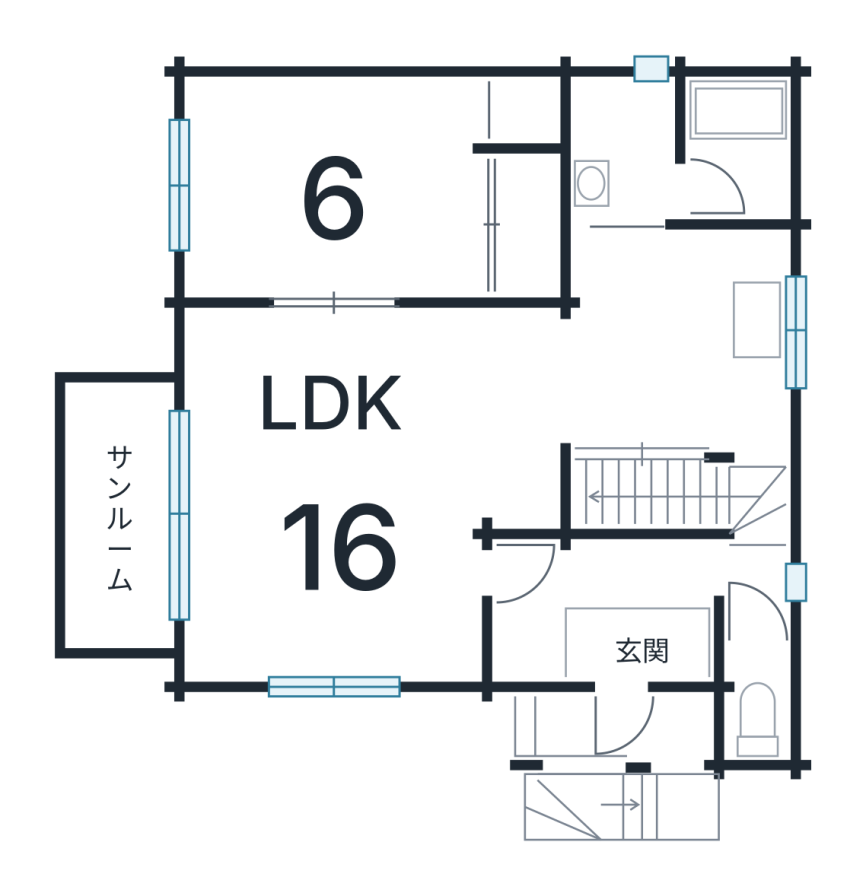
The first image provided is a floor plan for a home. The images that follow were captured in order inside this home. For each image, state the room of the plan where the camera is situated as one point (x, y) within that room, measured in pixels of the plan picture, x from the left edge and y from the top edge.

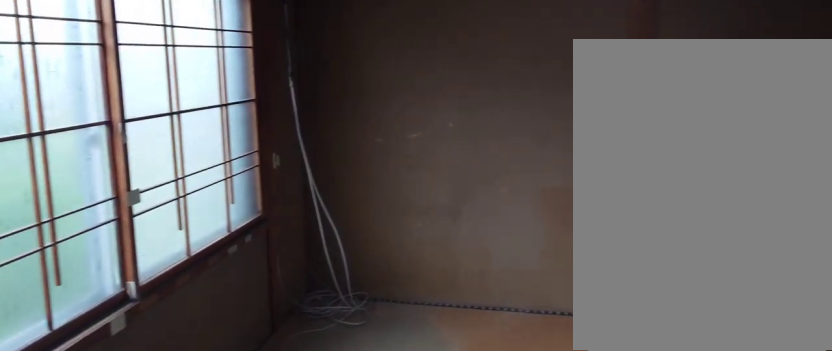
(337, 187)
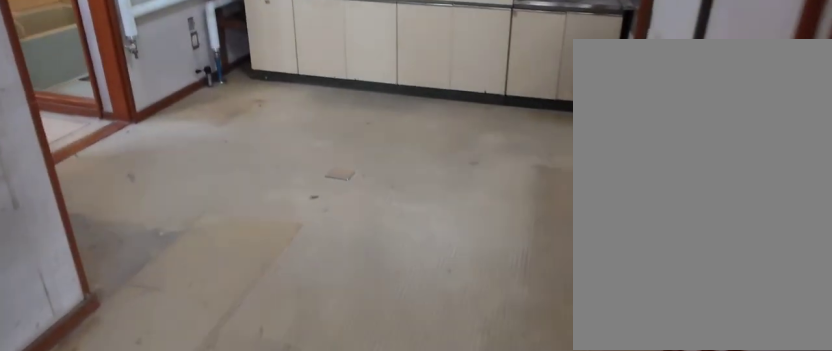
(653, 335)
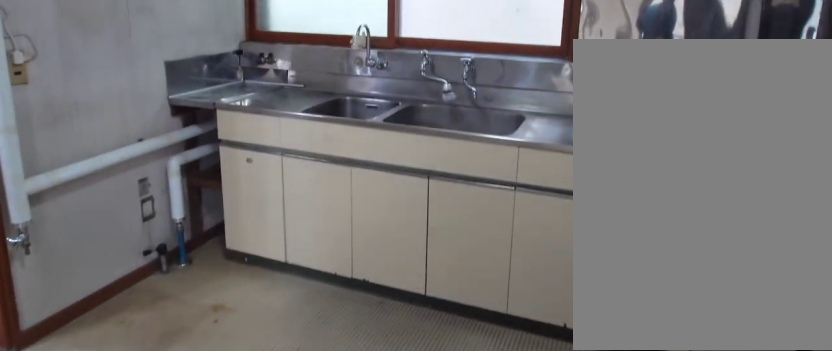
(653, 335)
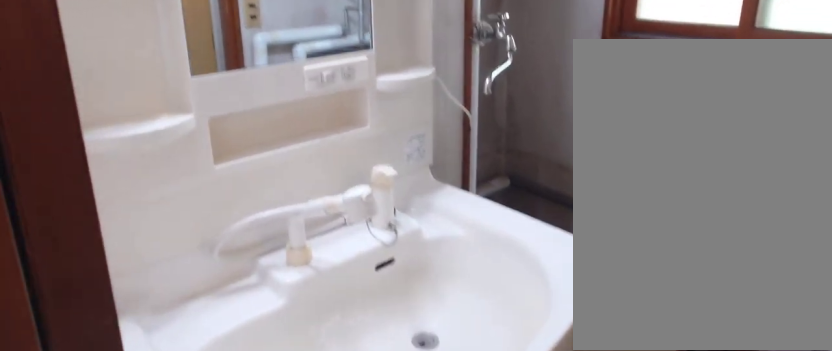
(594, 149)
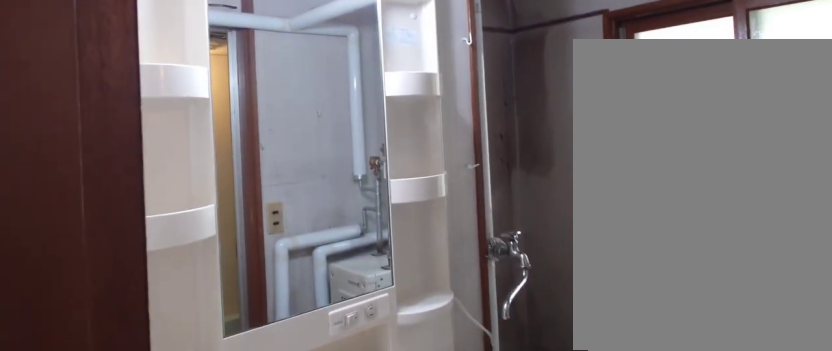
(594, 149)
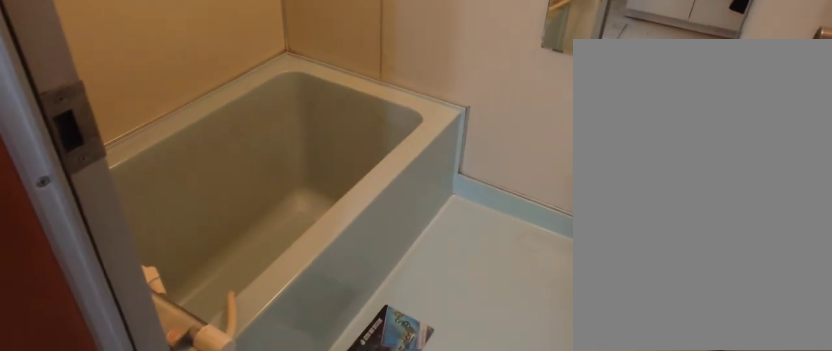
(732, 160)
